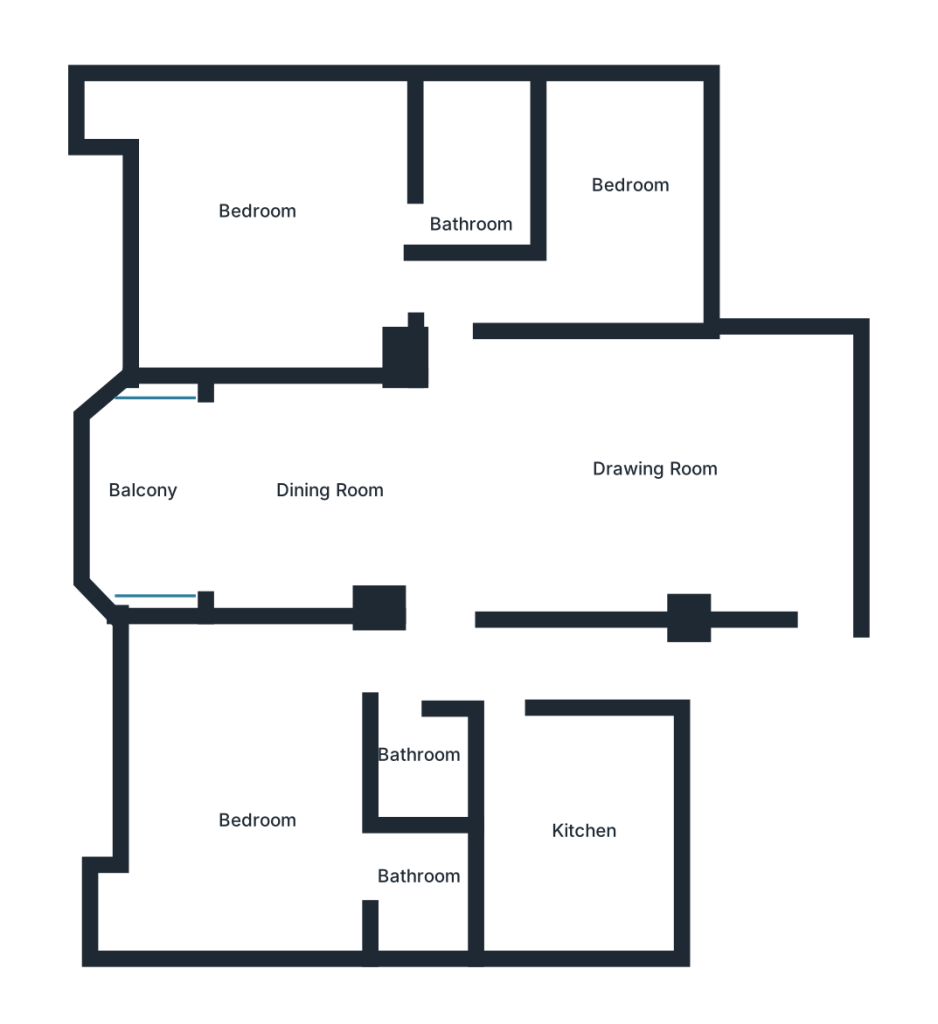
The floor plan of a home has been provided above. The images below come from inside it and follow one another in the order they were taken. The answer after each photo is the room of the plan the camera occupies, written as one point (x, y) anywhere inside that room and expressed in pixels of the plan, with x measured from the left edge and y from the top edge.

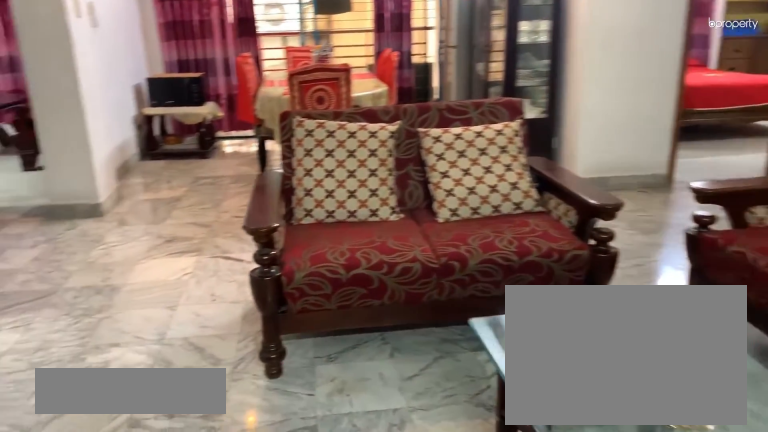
(623, 496)
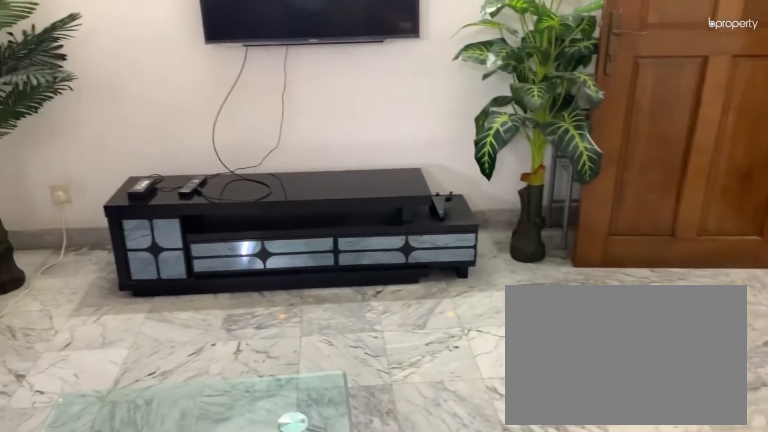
(623, 496)
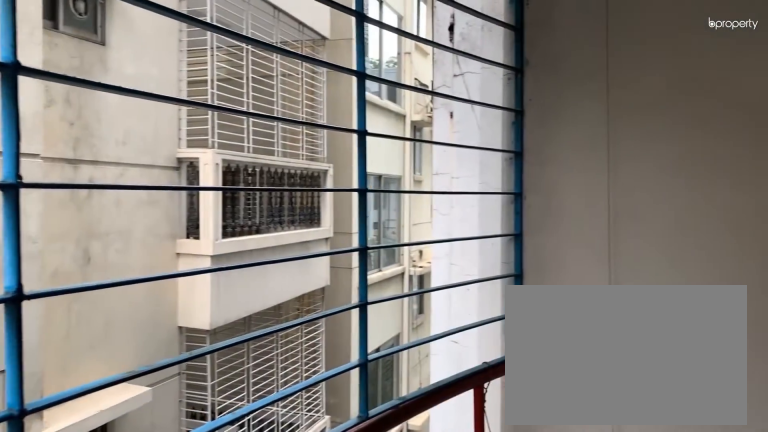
(142, 490)
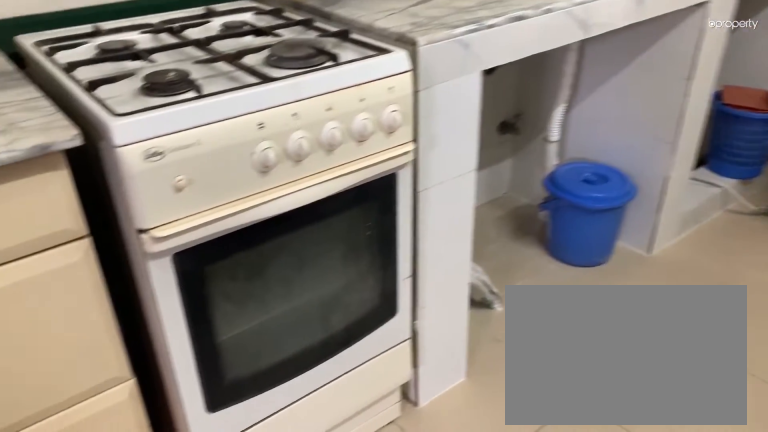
(577, 828)
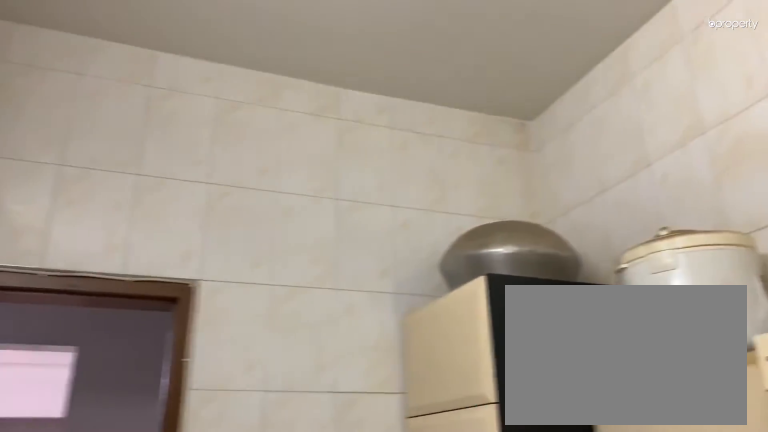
(577, 828)
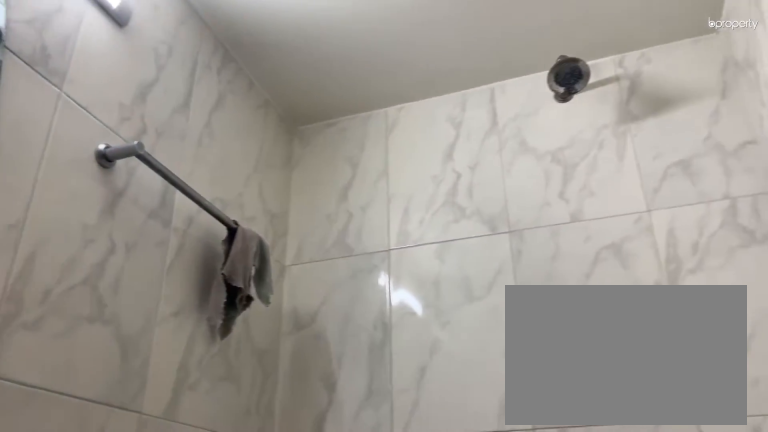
(416, 760)
